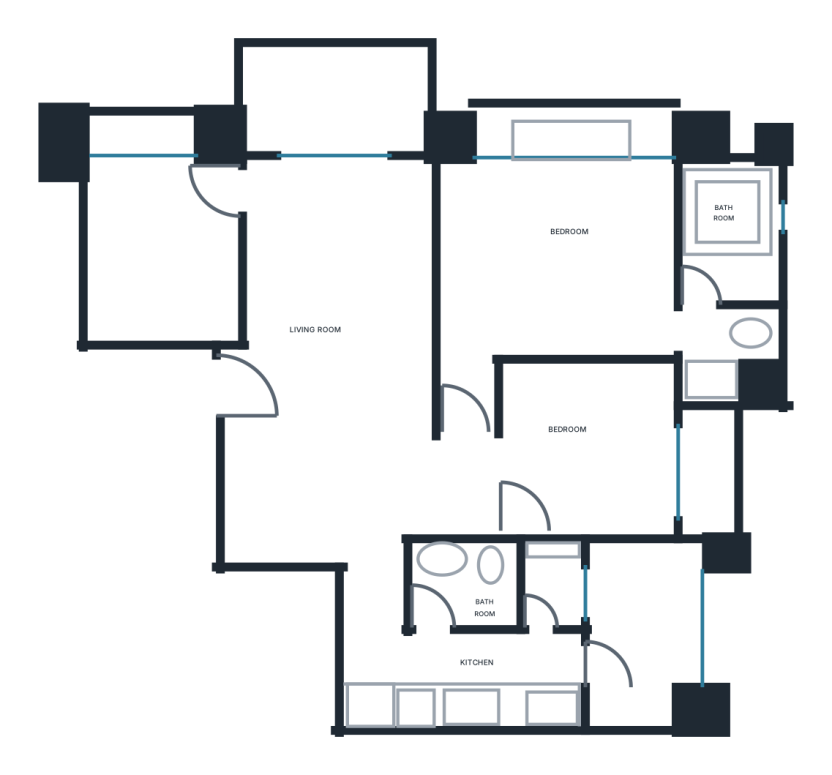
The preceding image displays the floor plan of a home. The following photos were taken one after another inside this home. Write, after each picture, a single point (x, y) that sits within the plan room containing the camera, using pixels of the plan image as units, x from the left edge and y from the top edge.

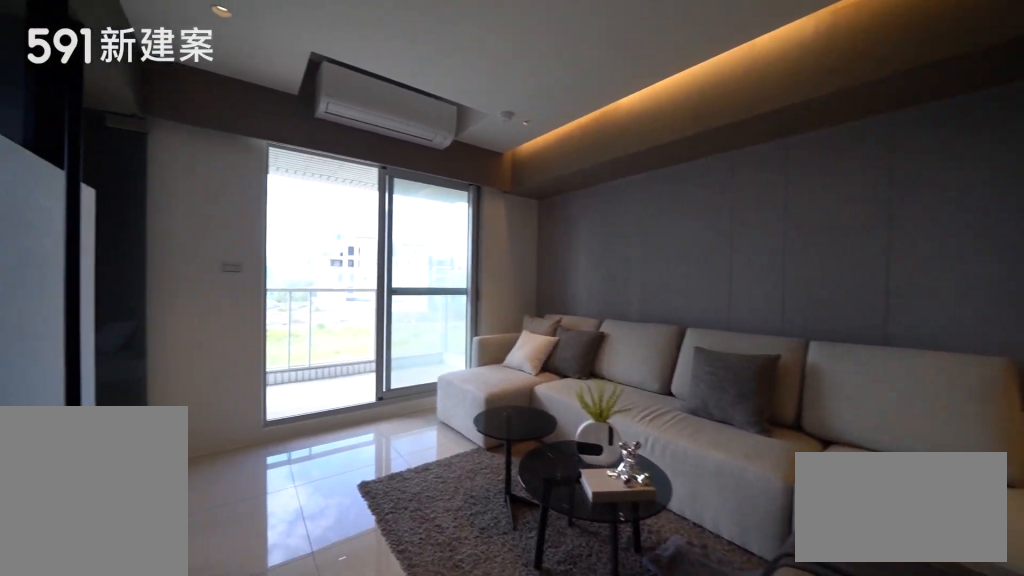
(335, 286)
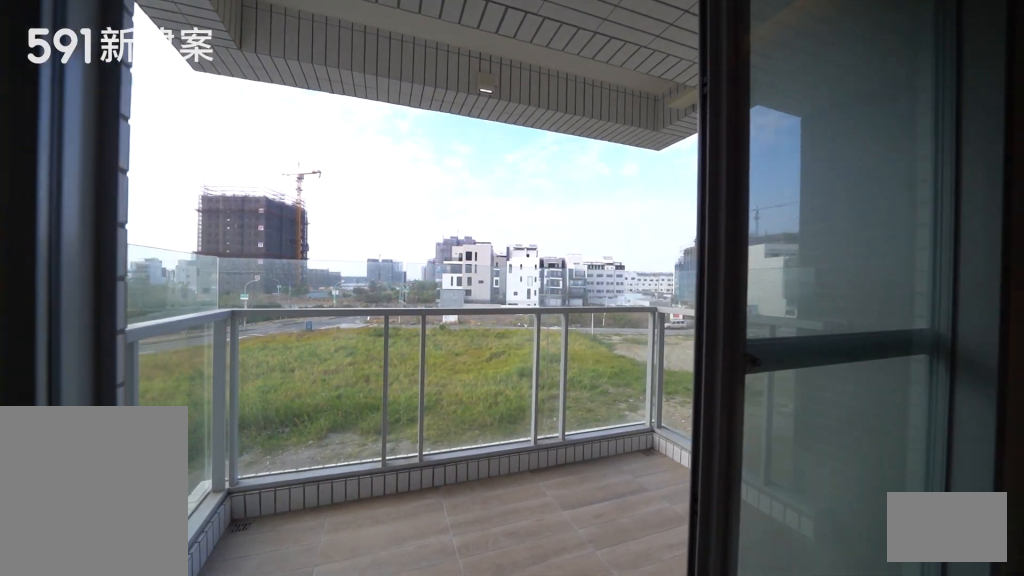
(330, 101)
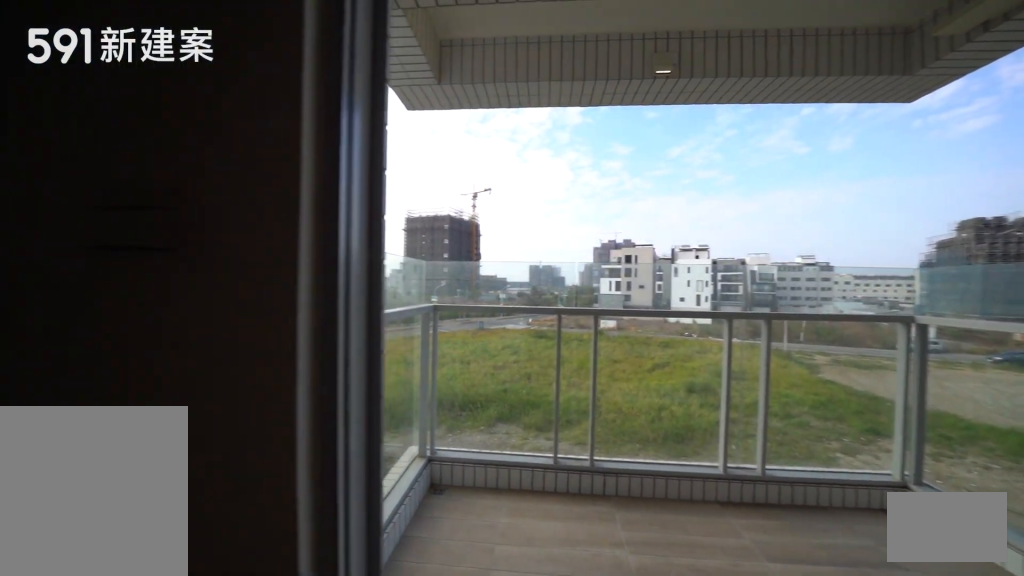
(330, 101)
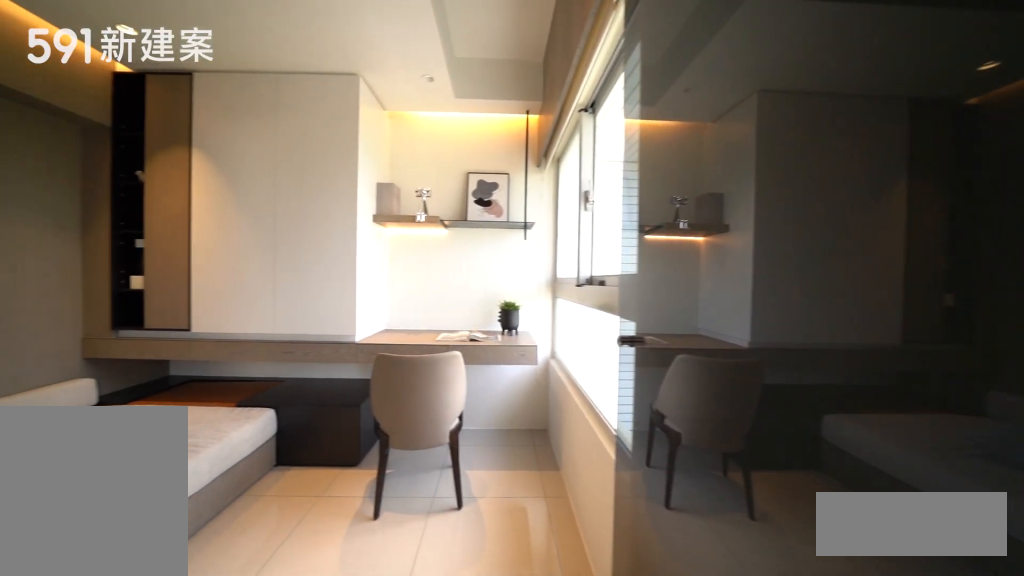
(157, 251)
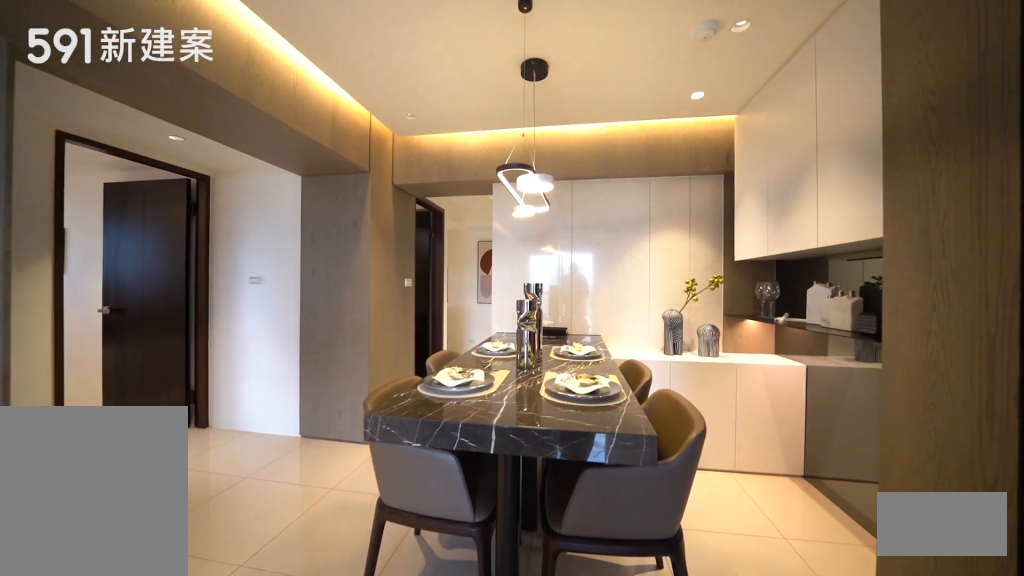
(308, 487)
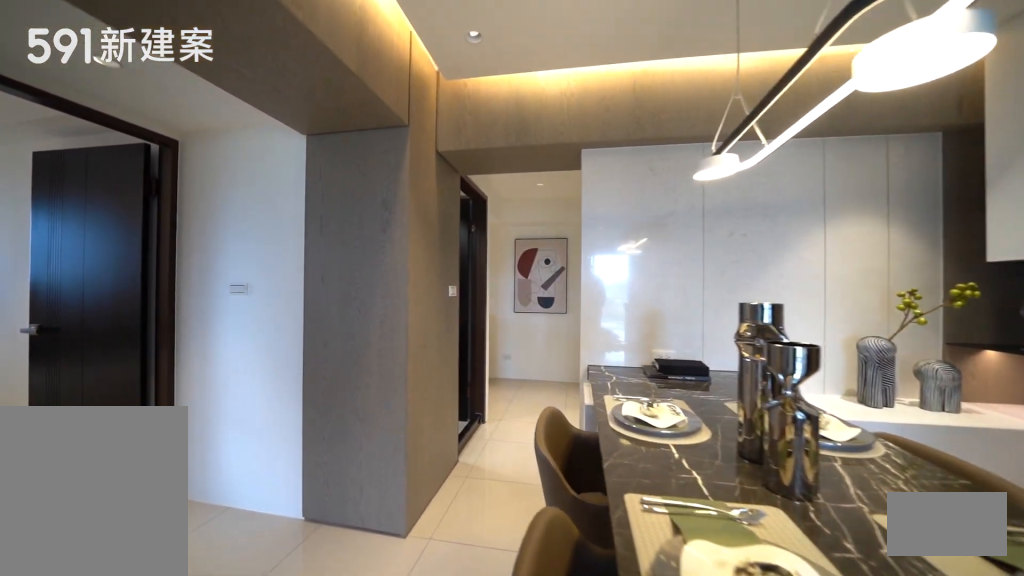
(308, 487)
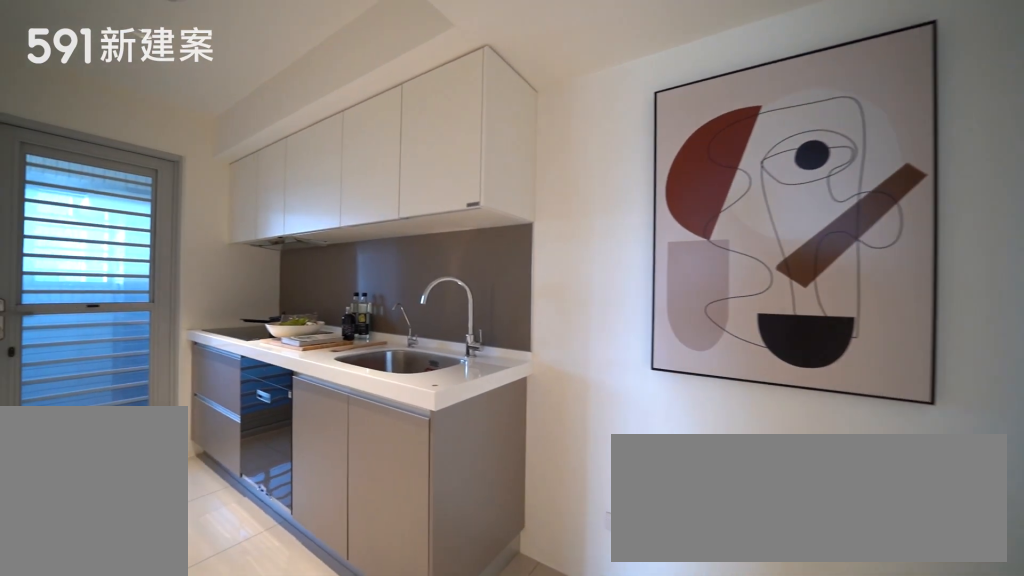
(464, 686)
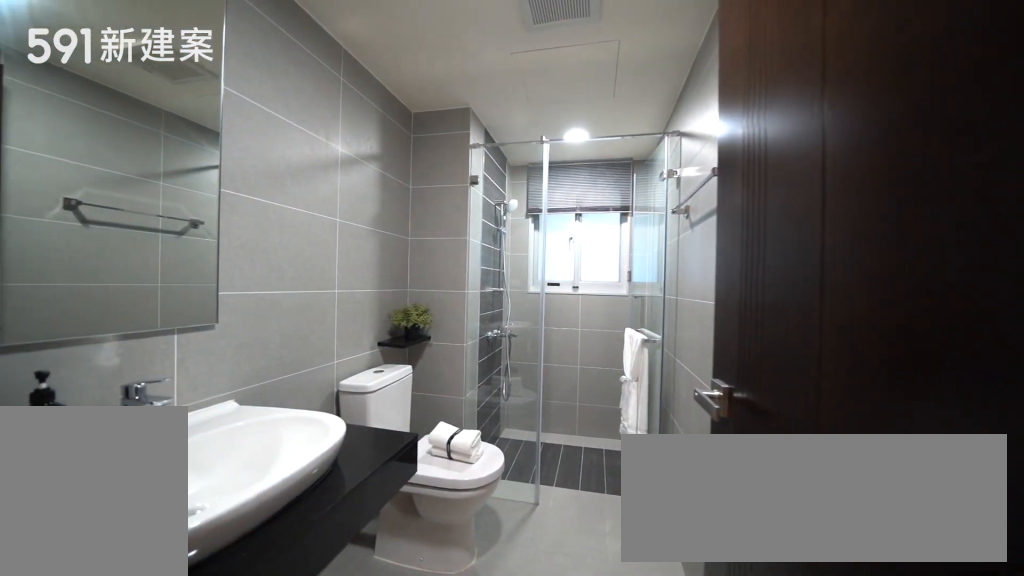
(493, 585)
